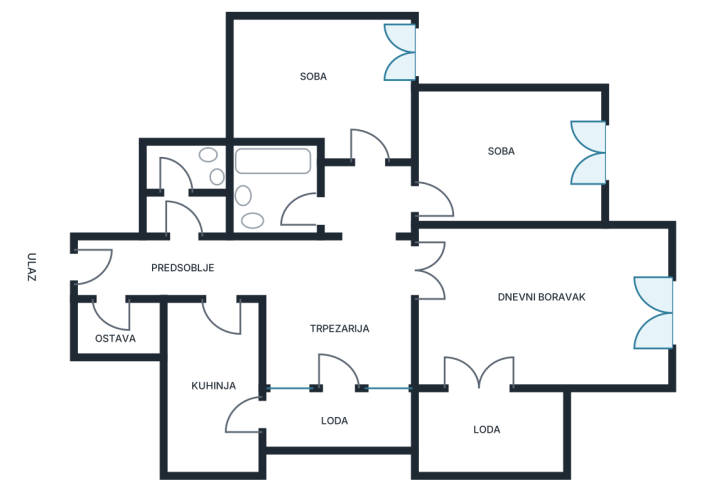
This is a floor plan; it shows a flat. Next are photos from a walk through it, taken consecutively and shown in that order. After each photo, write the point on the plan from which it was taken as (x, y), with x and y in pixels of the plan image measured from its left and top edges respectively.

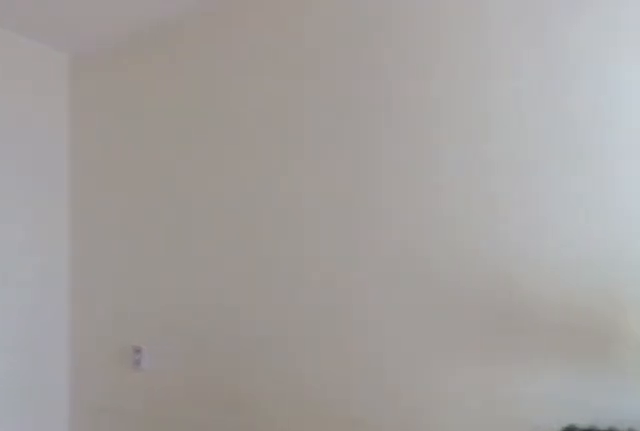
(379, 148)
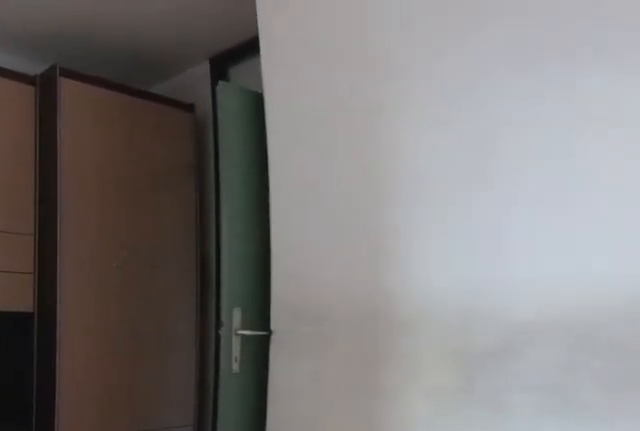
(247, 48)
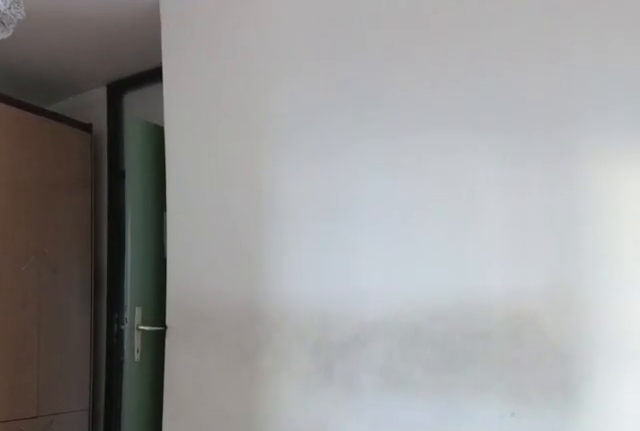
(249, 44)
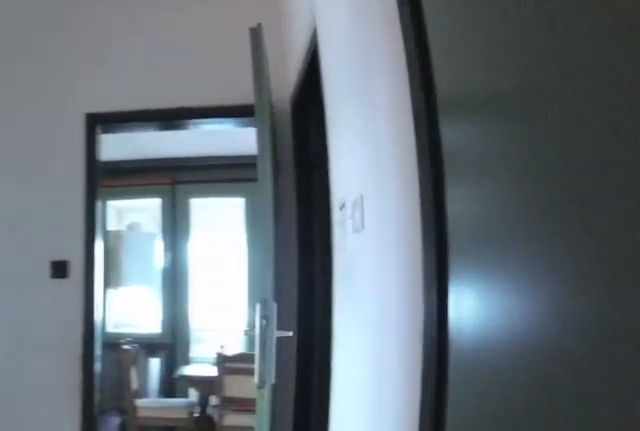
(366, 128)
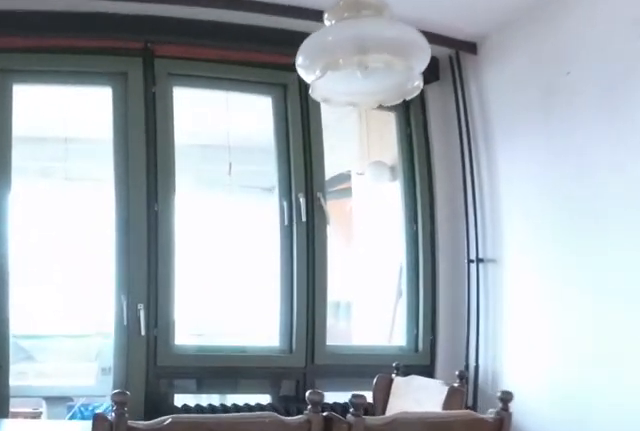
(376, 234)
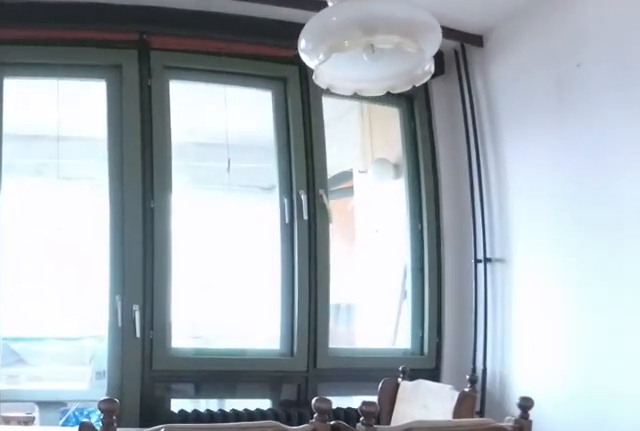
(374, 242)
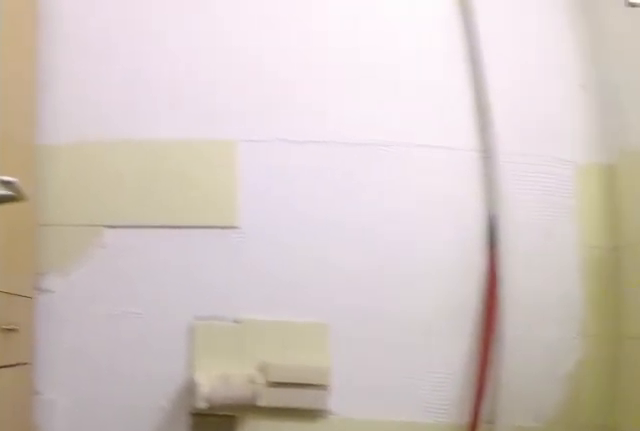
(197, 199)
